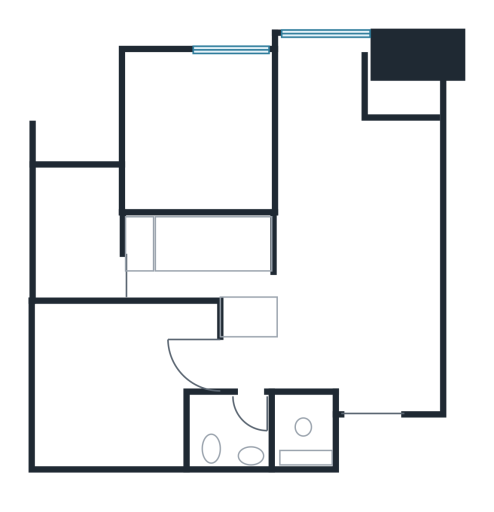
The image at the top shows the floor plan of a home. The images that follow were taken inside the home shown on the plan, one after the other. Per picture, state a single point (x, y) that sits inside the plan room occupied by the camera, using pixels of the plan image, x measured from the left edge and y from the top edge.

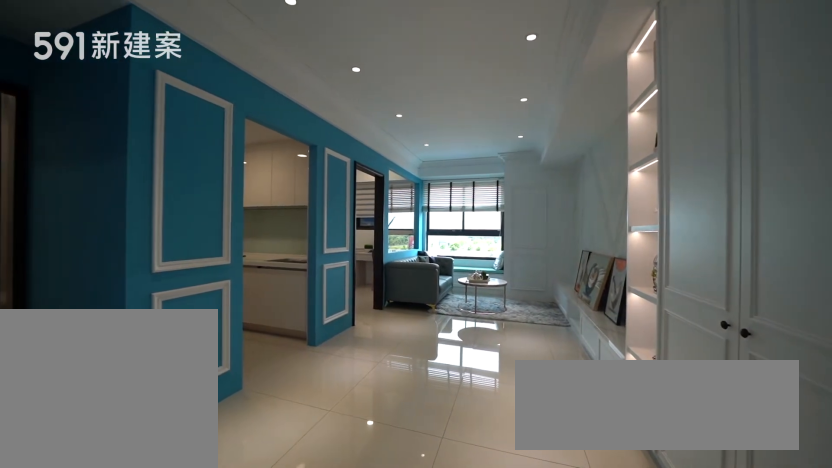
(358, 297)
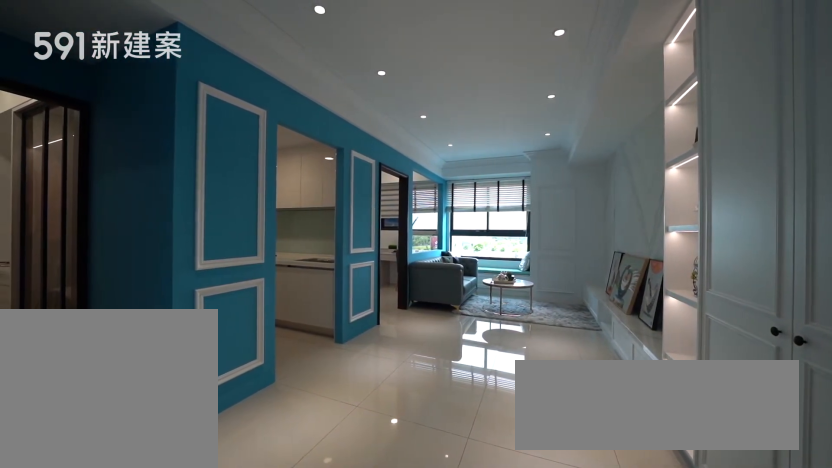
(358, 297)
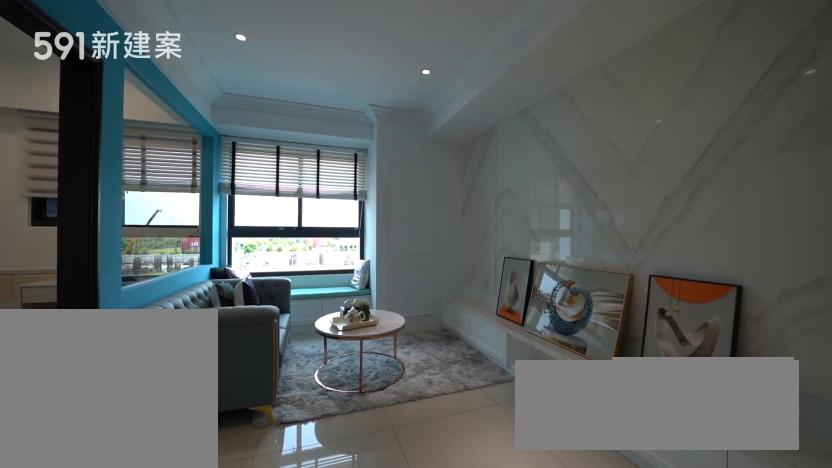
(352, 158)
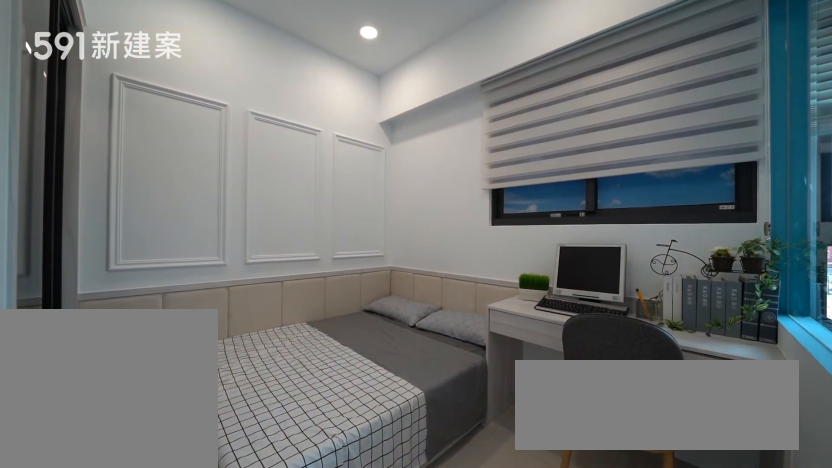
(197, 129)
